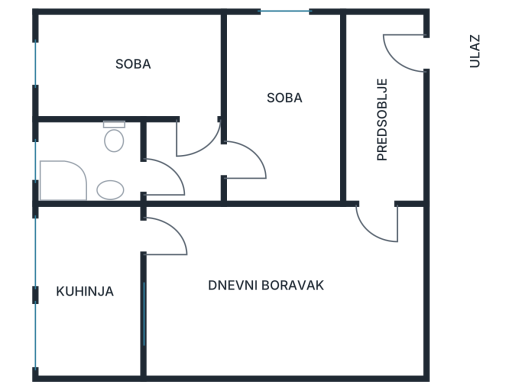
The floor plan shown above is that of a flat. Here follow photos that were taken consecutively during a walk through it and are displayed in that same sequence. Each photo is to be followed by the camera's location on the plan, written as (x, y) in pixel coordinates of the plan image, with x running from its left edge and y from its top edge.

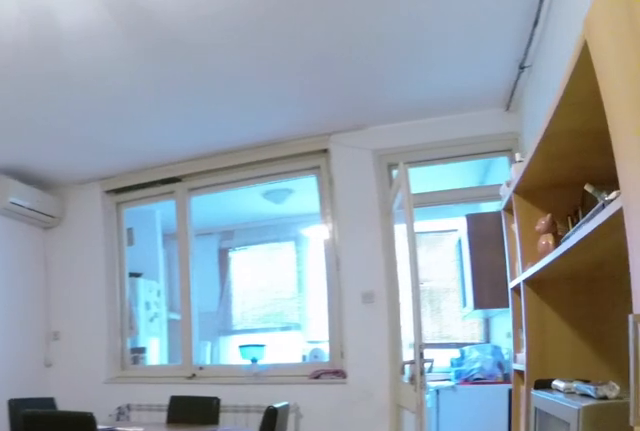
(411, 265)
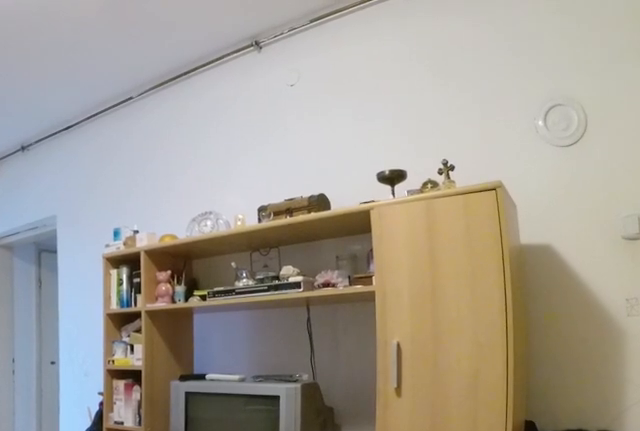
(405, 349)
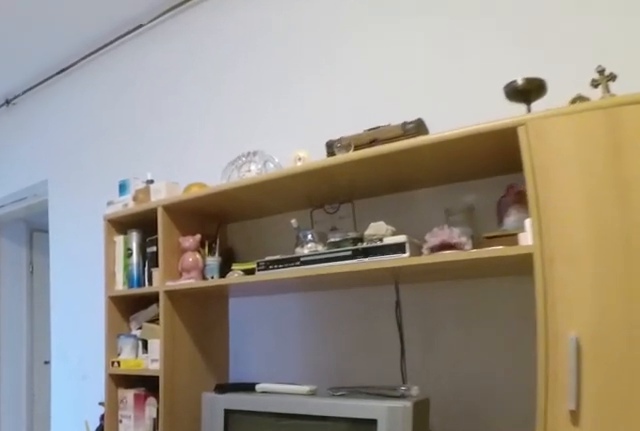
(339, 328)
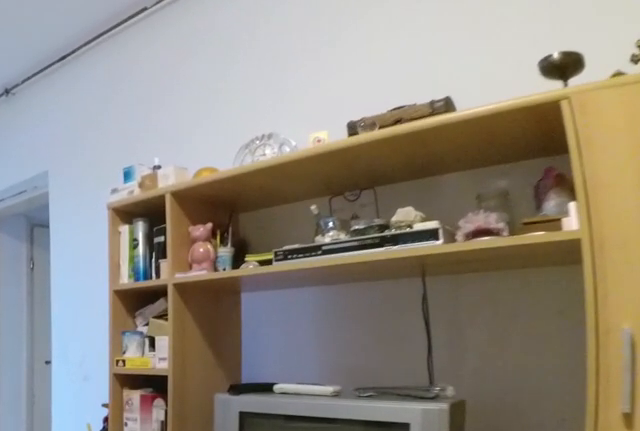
(330, 324)
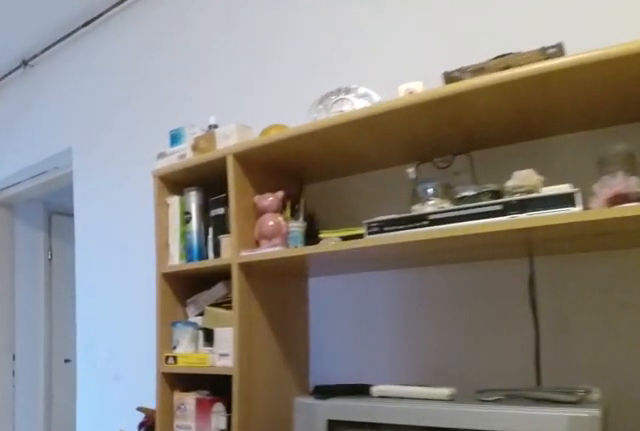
(313, 316)
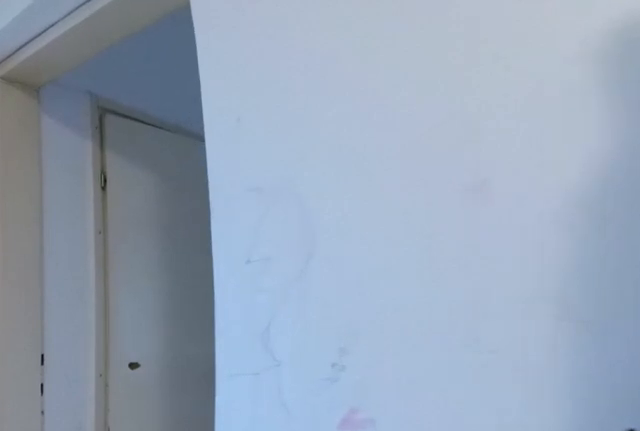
(238, 278)
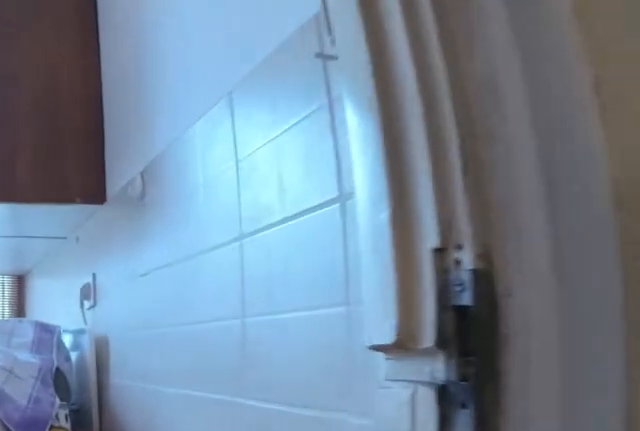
(181, 248)
